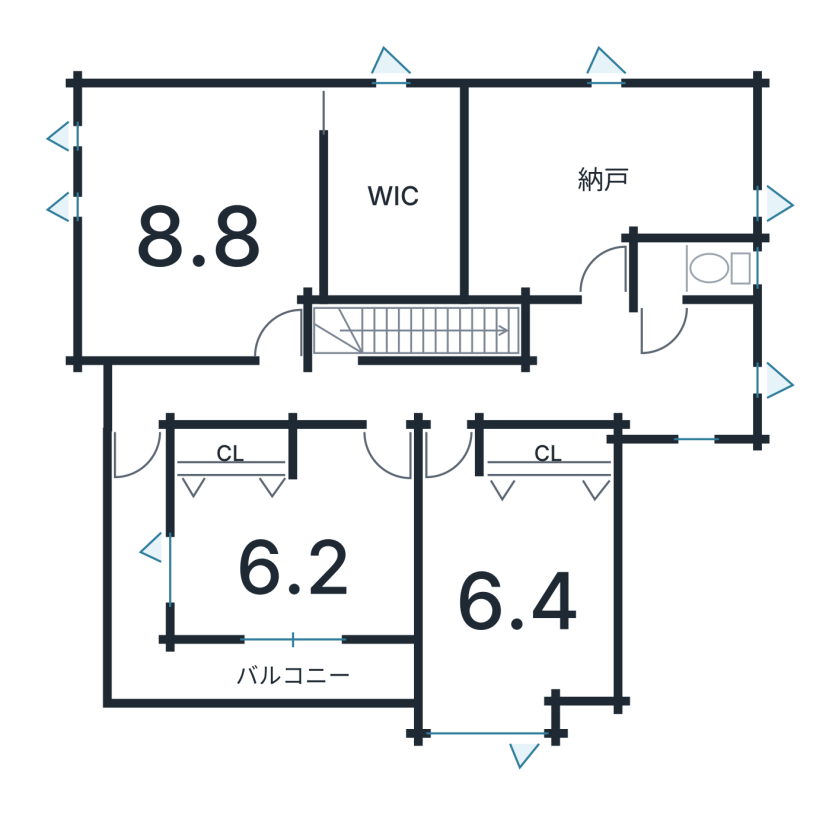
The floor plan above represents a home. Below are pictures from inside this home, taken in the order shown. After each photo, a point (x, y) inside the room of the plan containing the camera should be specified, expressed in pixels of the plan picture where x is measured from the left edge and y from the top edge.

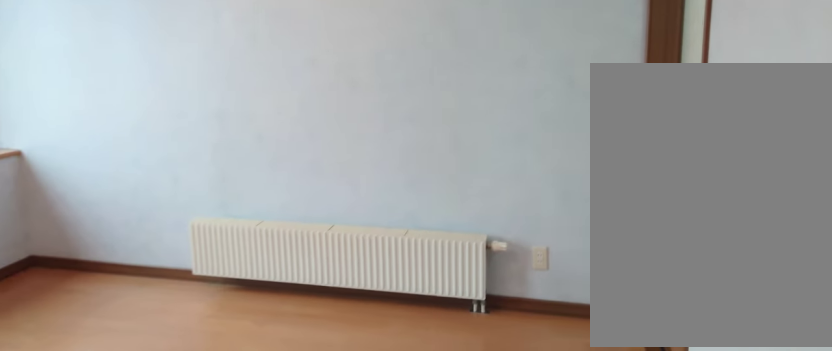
(181, 236)
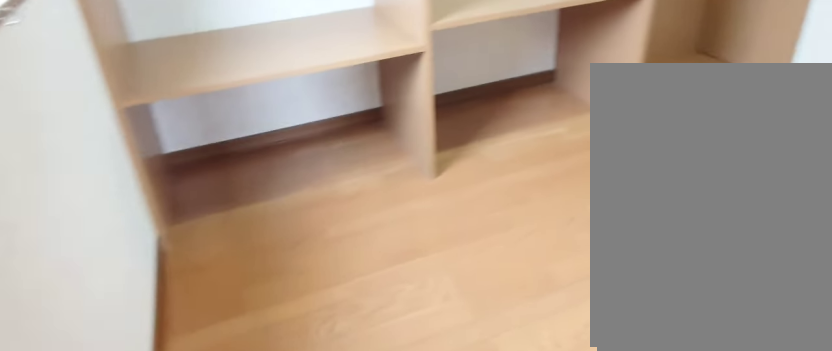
(380, 202)
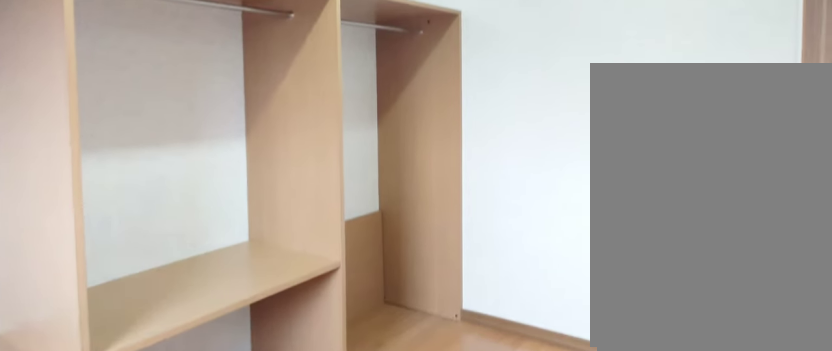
(380, 202)
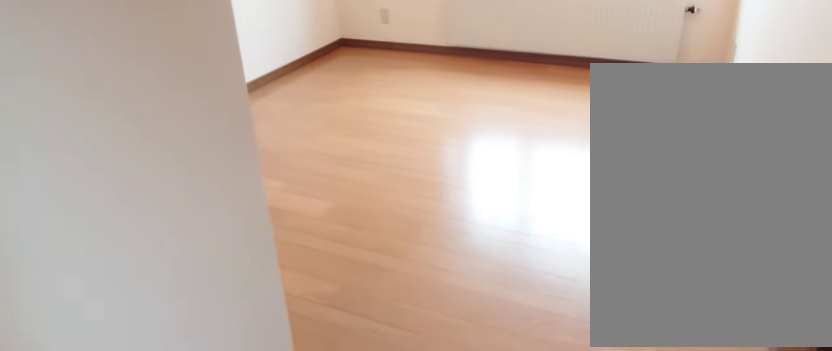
(509, 600)
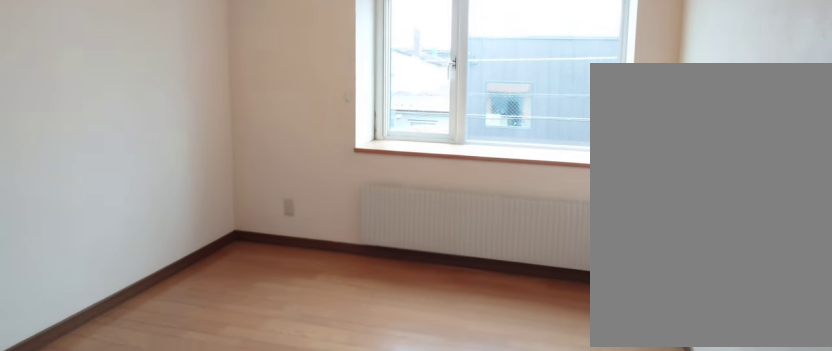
(509, 600)
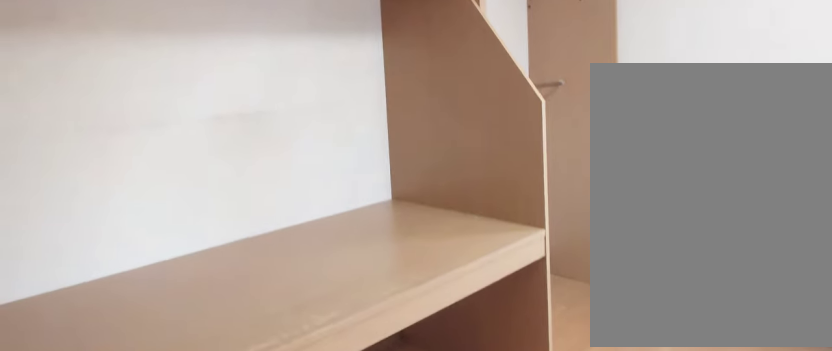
(564, 193)
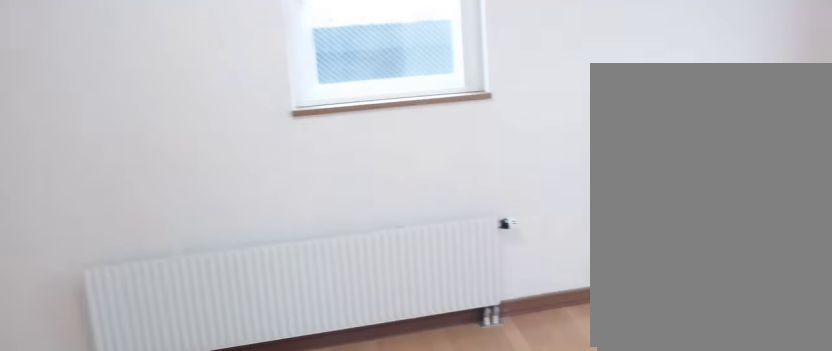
(564, 193)
